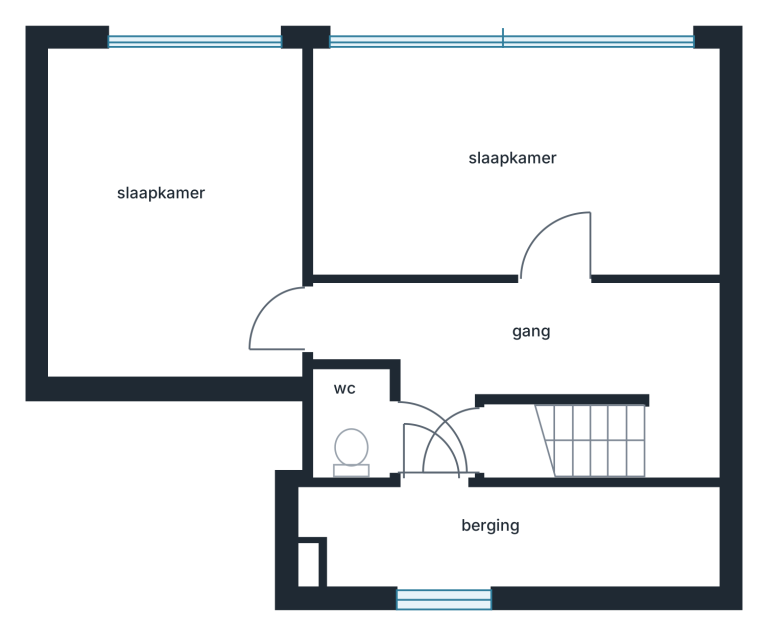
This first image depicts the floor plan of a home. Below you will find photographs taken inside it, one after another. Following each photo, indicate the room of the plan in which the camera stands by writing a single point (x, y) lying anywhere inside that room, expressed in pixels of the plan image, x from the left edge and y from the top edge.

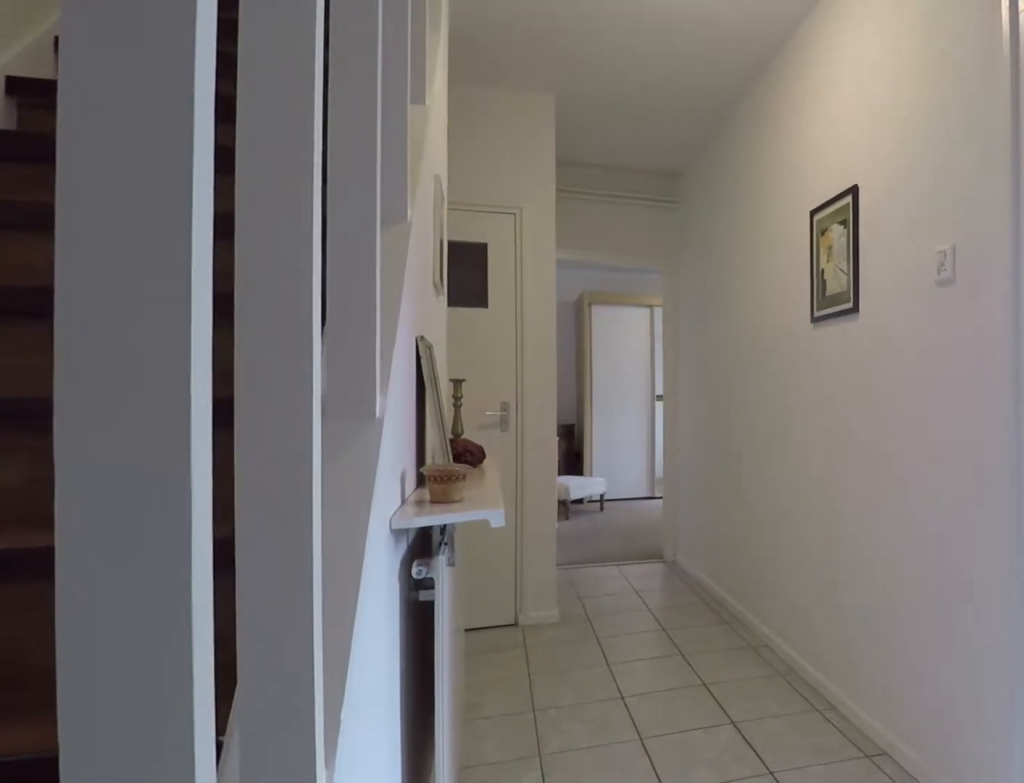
(536, 358)
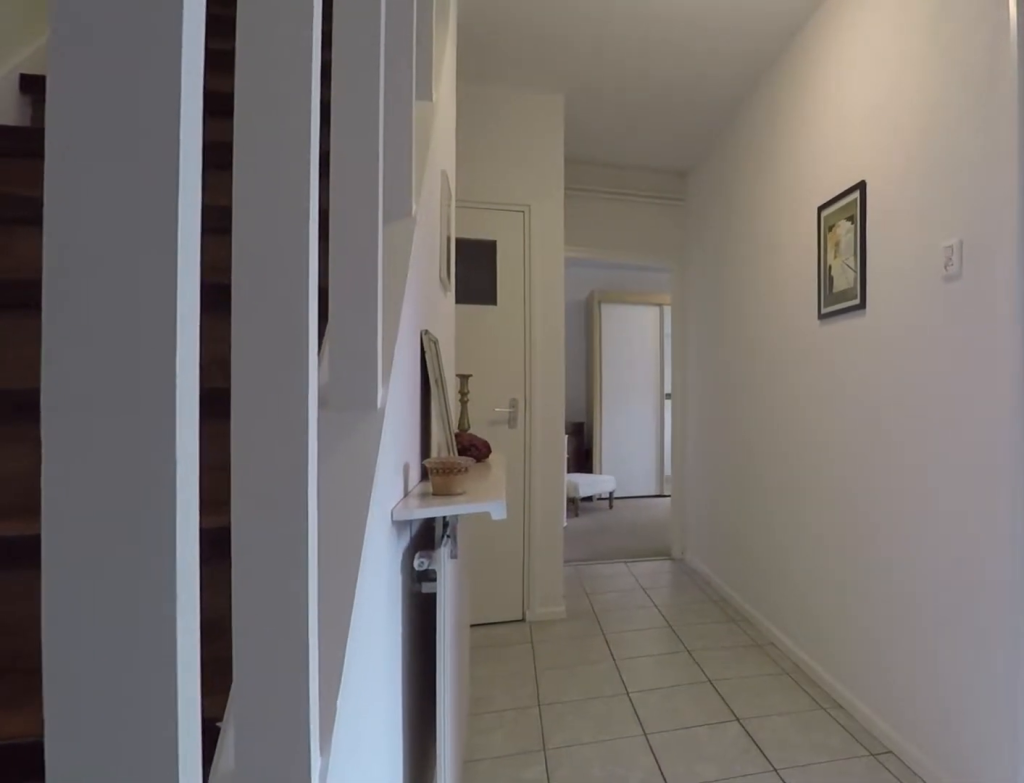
(536, 358)
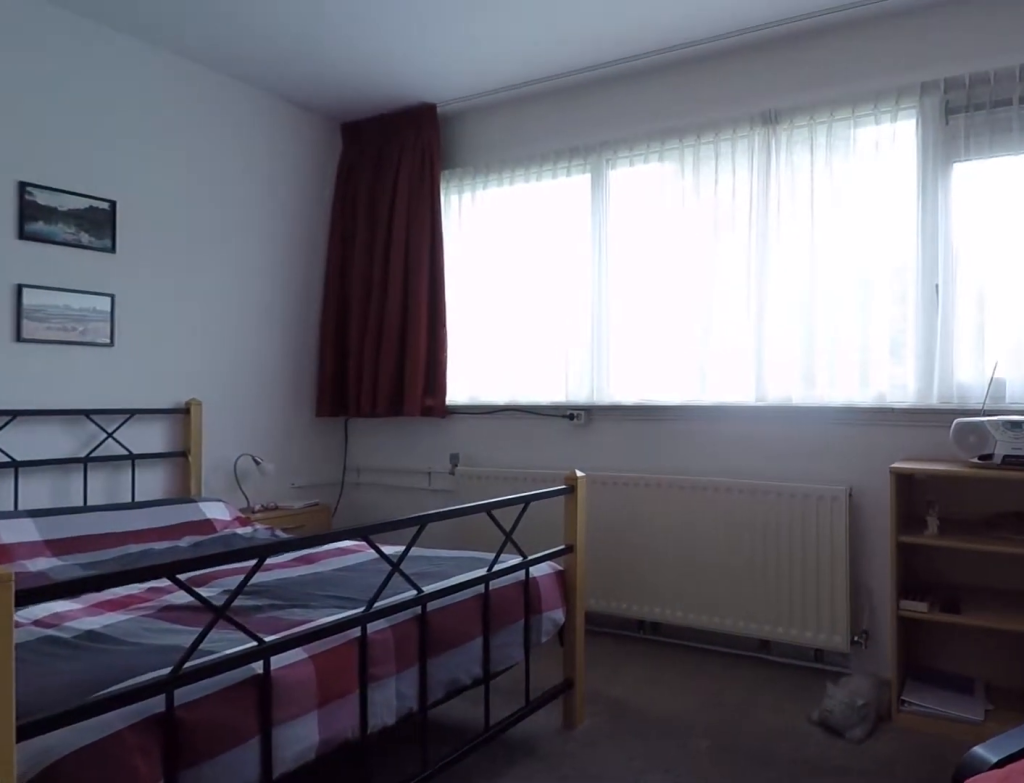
(566, 231)
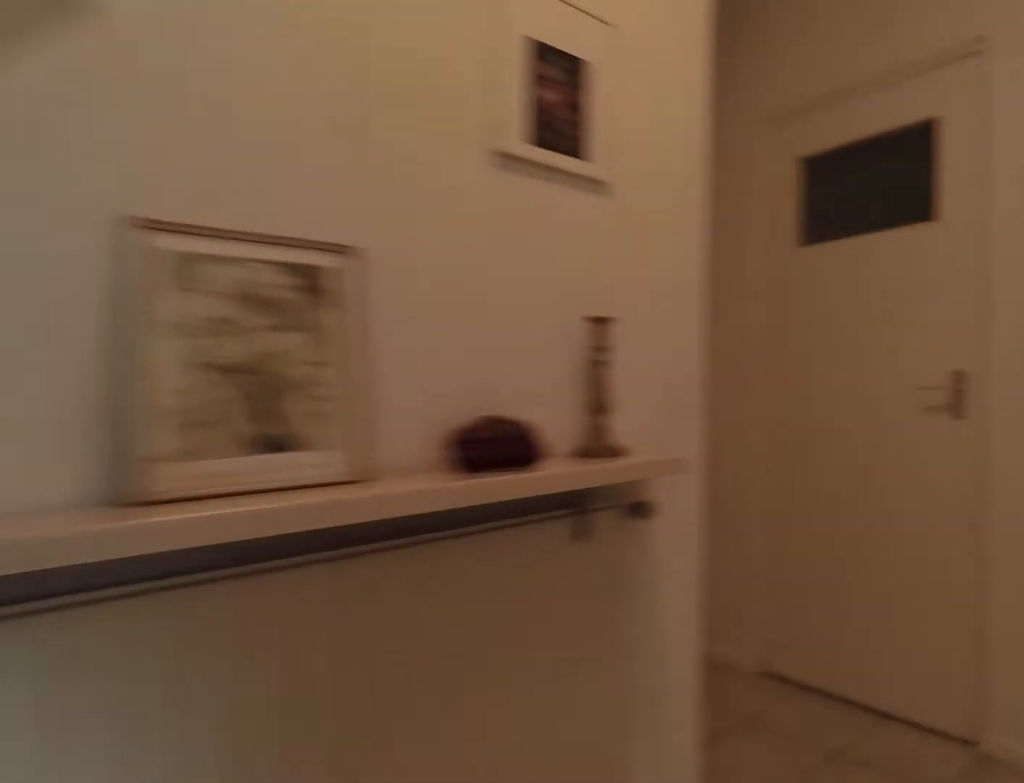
(536, 358)
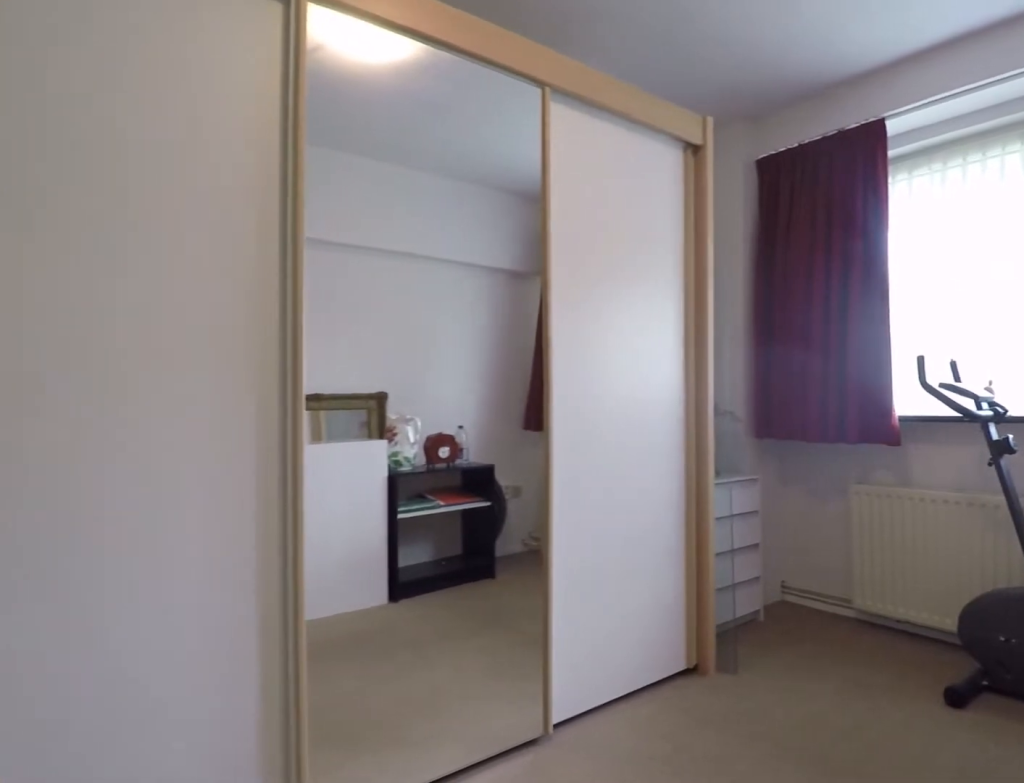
(175, 215)
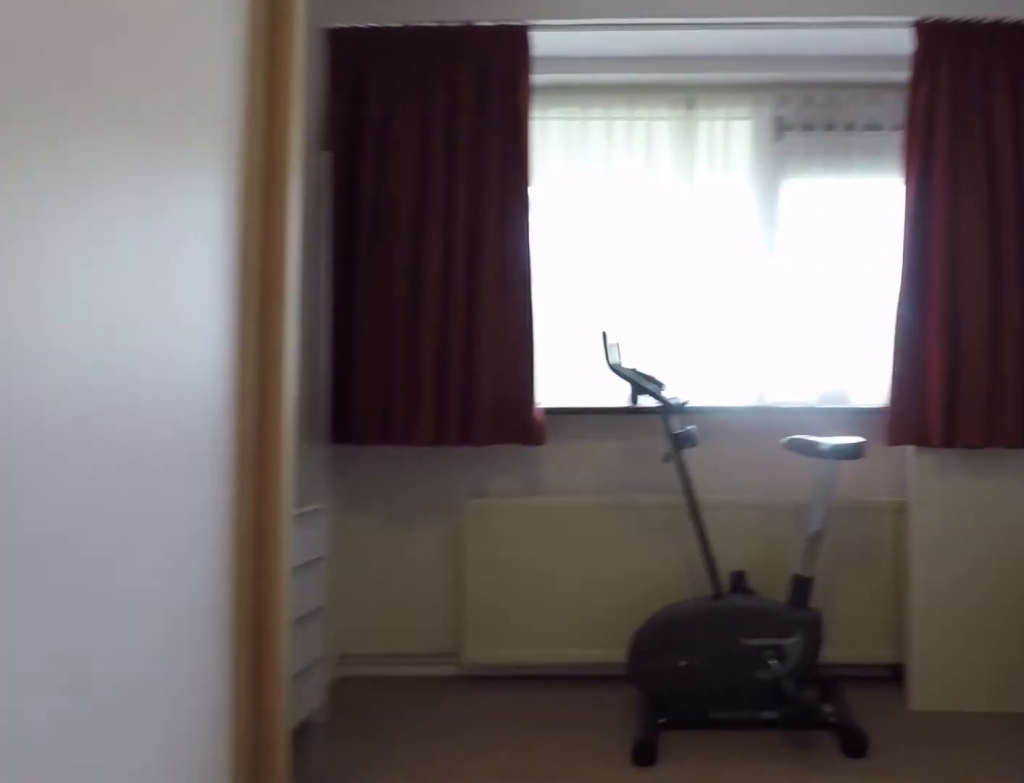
(175, 215)
